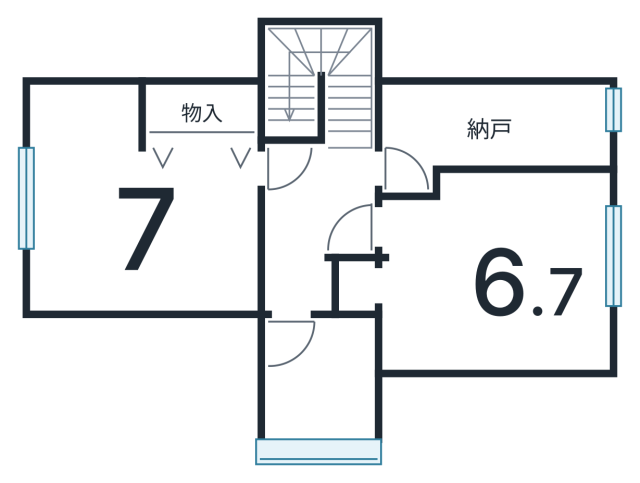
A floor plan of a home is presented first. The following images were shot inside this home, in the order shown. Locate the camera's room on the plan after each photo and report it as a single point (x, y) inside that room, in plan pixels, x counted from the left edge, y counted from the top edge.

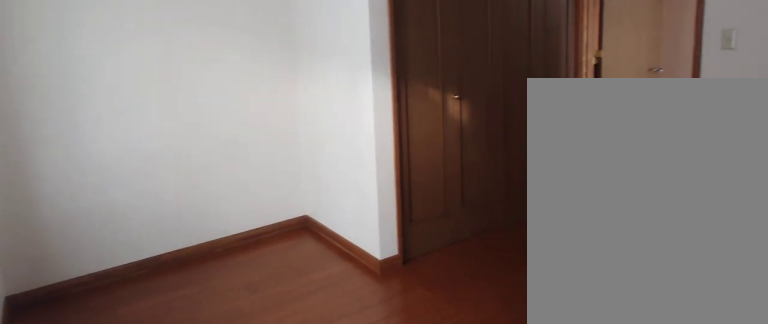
(146, 234)
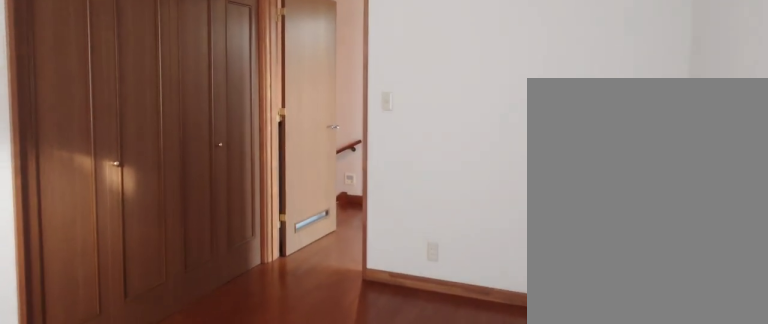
(146, 234)
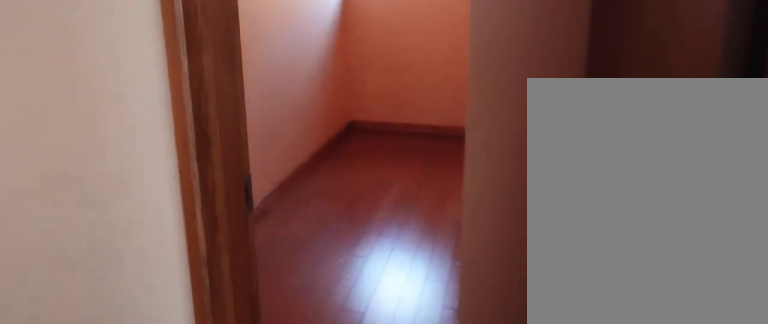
(503, 130)
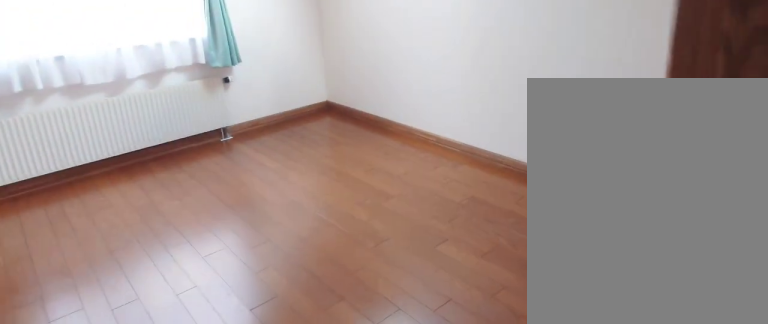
(506, 275)
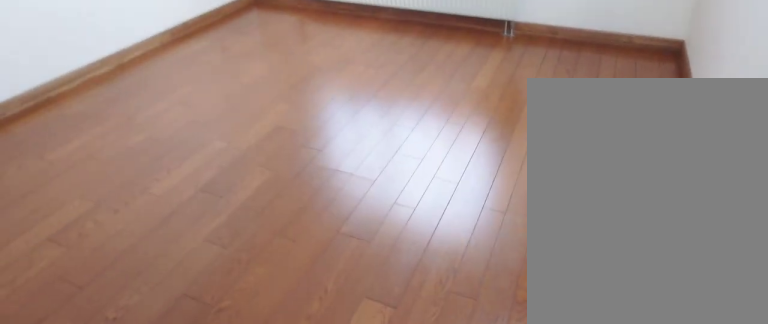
(506, 275)
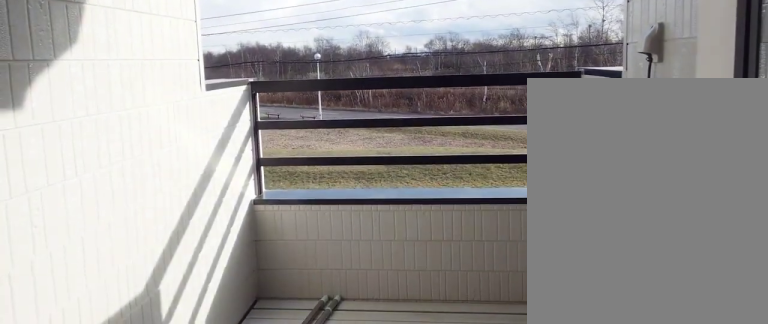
(324, 409)
